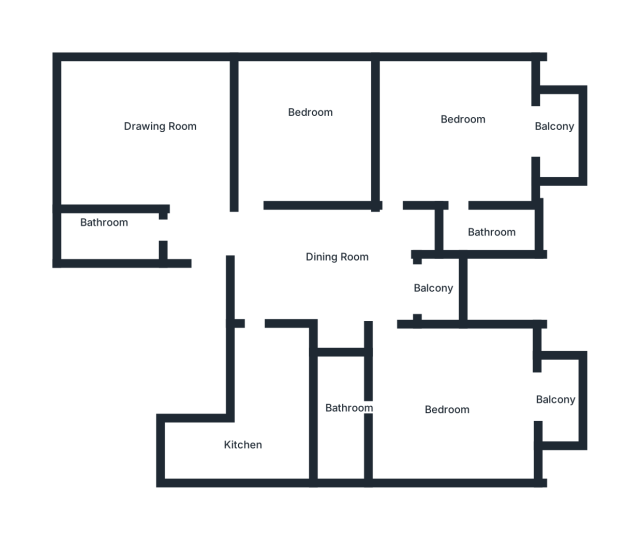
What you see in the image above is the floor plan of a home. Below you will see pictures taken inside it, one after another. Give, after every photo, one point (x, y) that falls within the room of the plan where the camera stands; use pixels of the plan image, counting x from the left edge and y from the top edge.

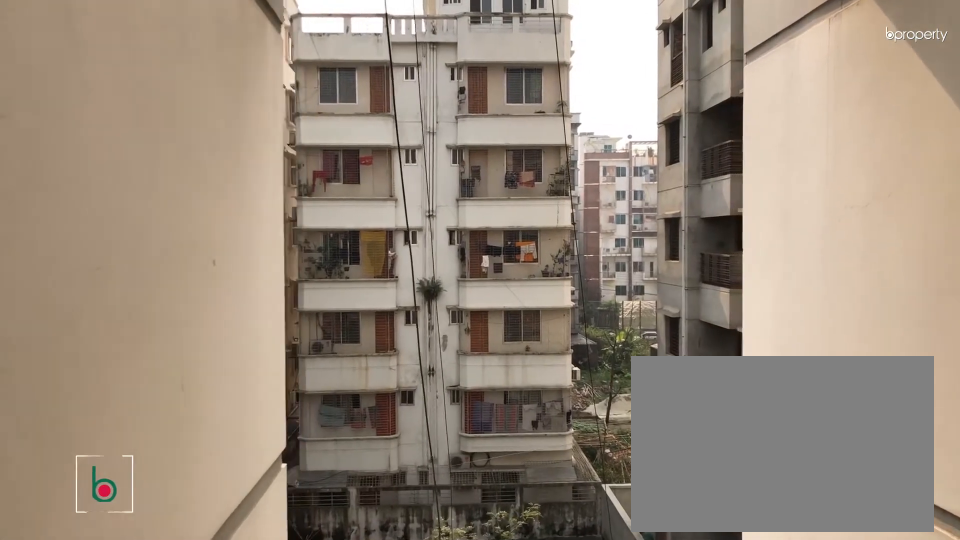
(439, 287)
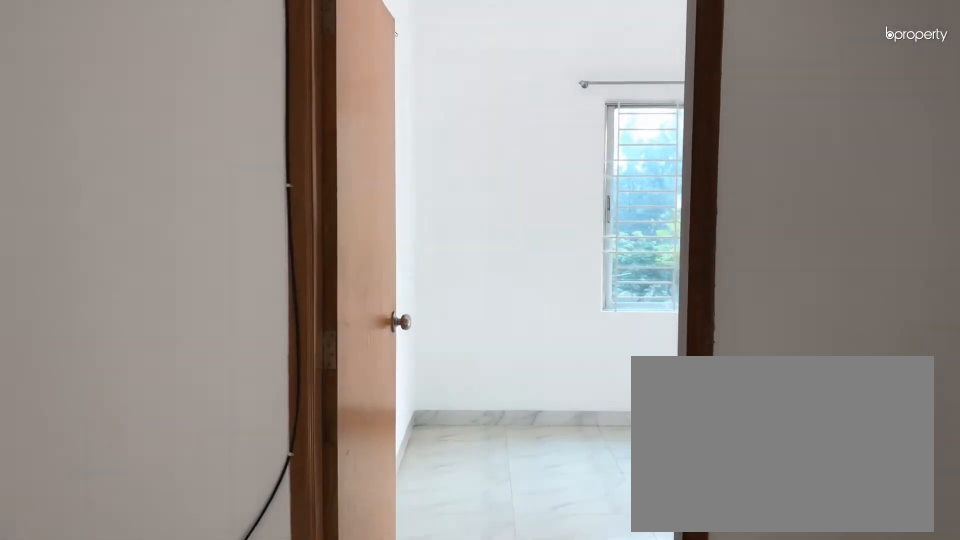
(392, 231)
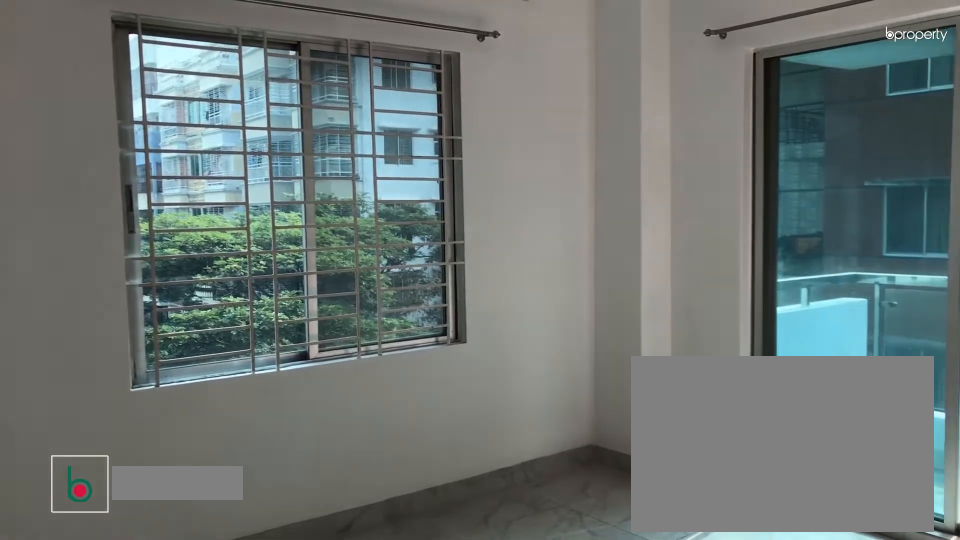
(462, 144)
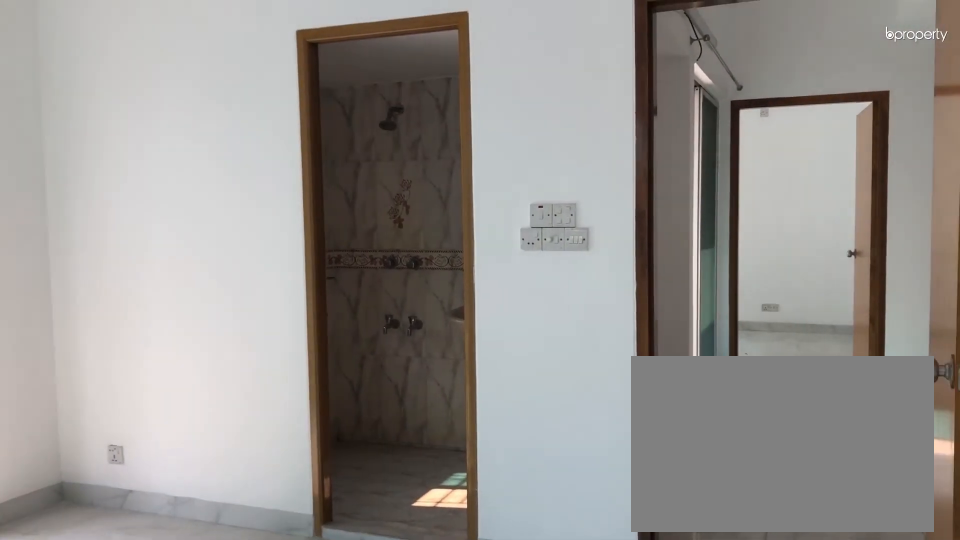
(461, 154)
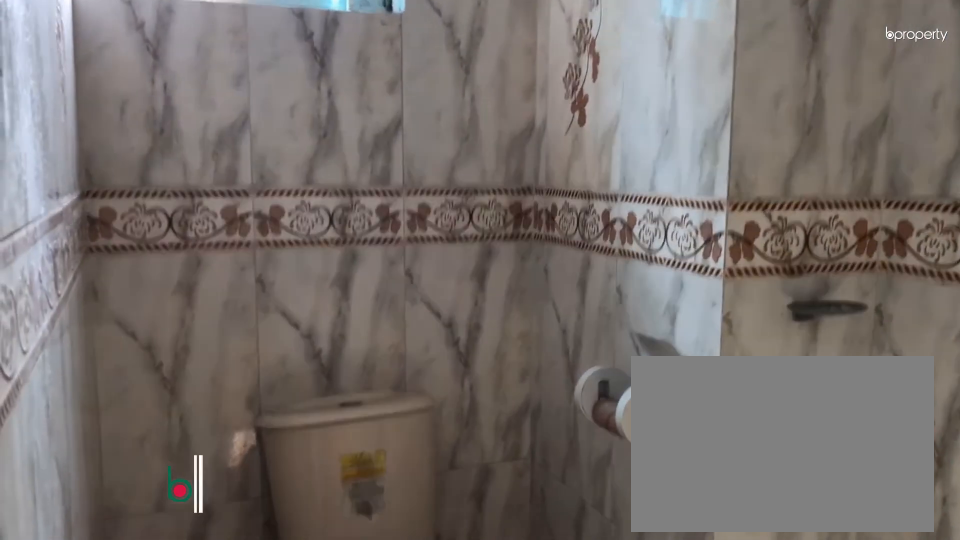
(480, 227)
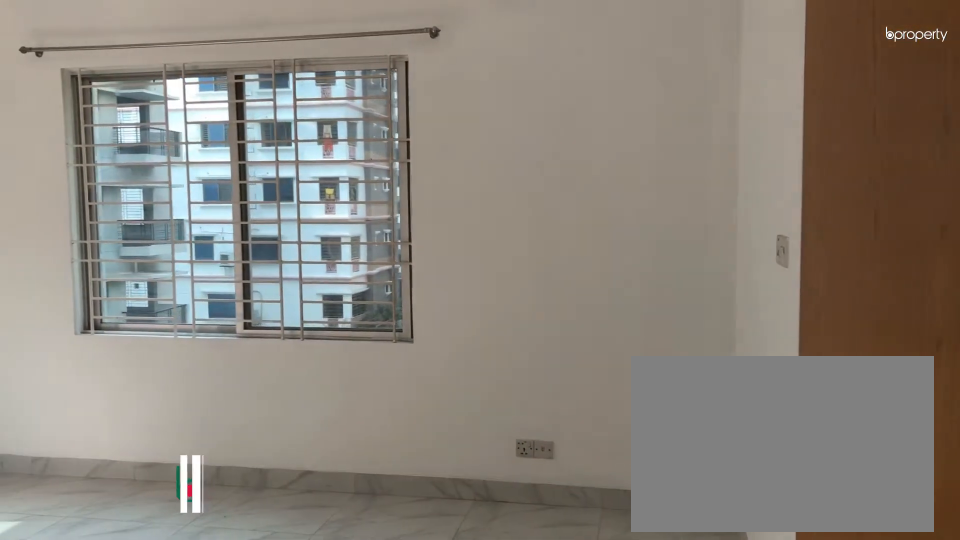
(442, 405)
